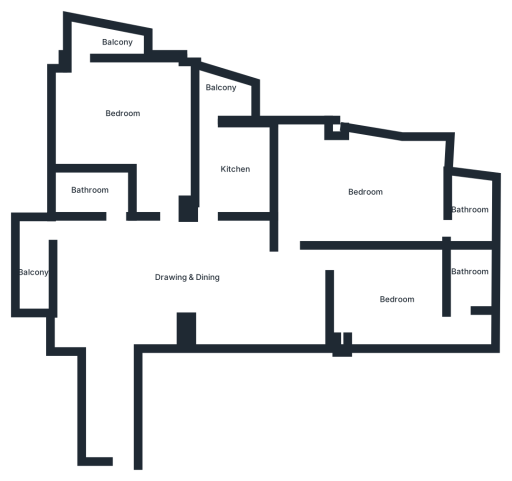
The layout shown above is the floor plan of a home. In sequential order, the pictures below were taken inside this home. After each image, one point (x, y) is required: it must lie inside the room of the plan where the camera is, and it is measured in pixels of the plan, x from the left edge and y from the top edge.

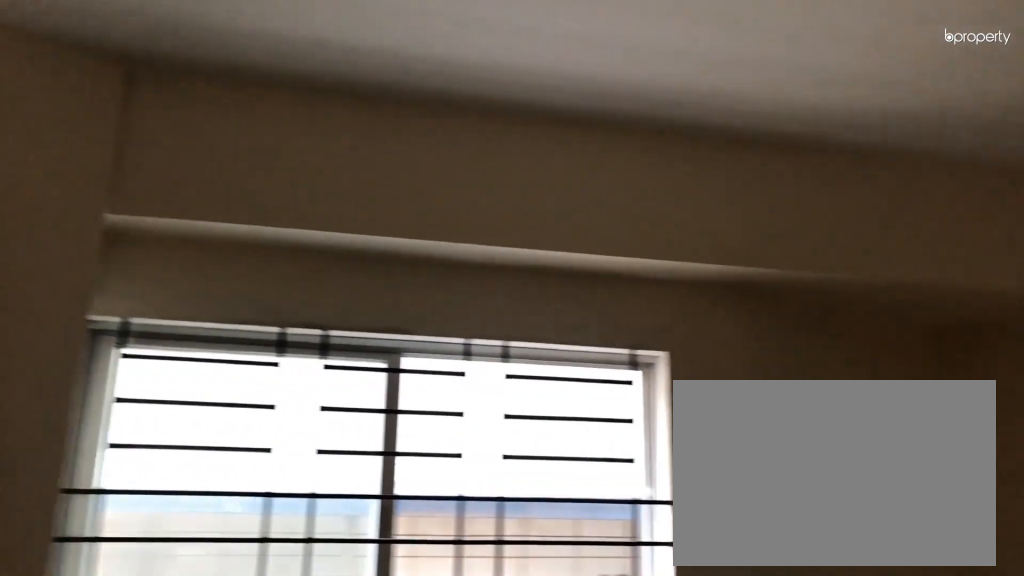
(359, 195)
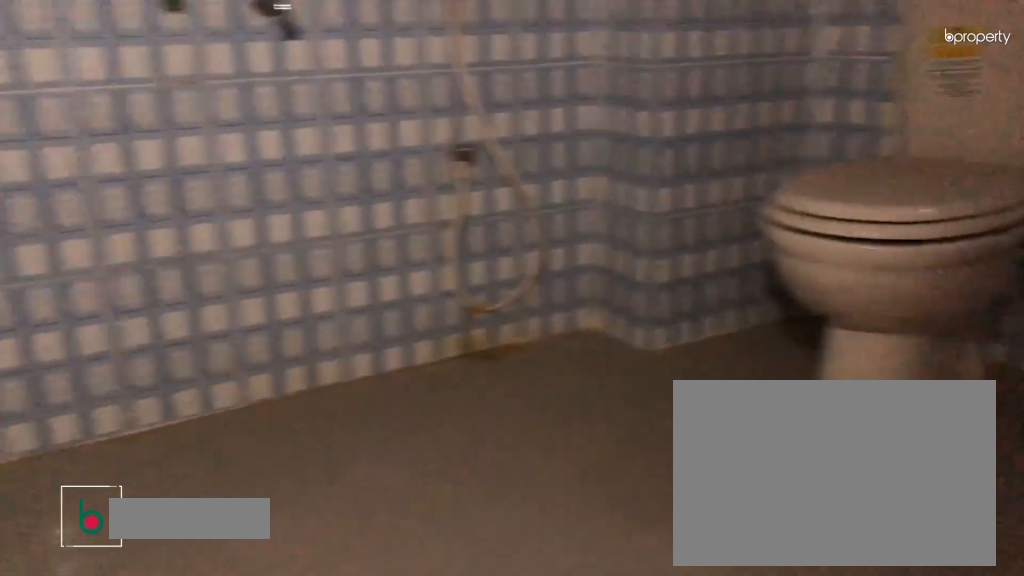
(471, 209)
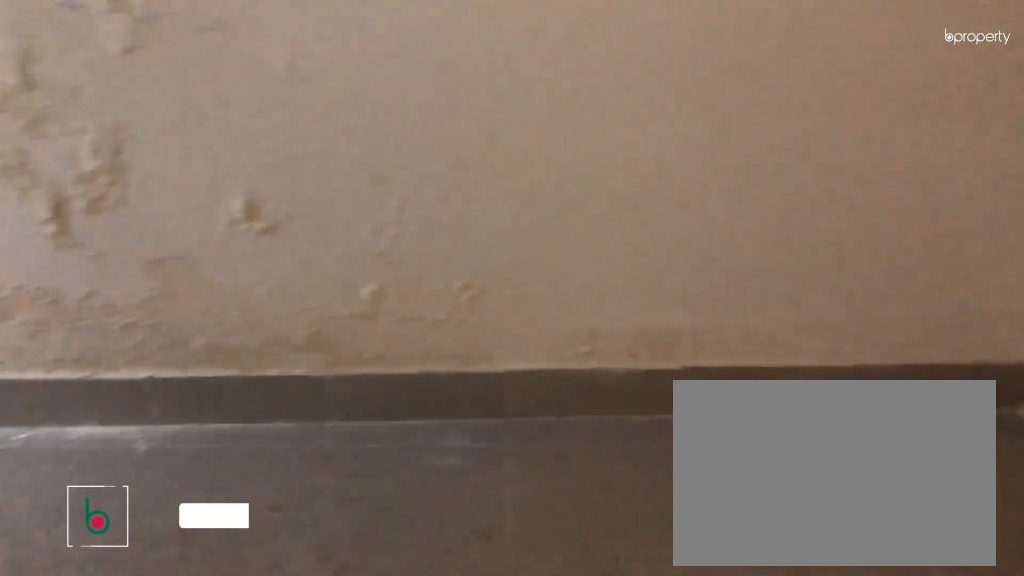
(397, 302)
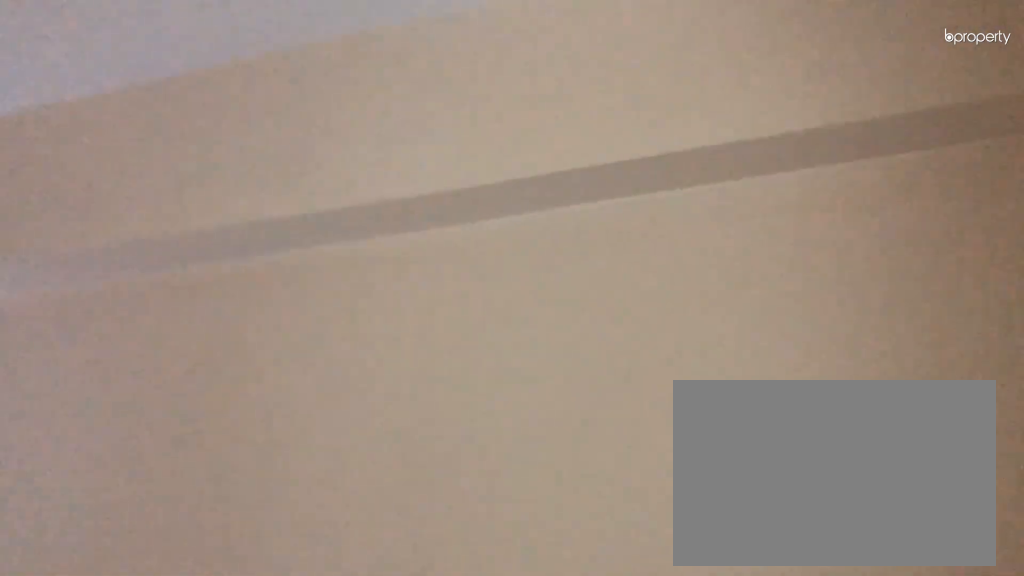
(397, 302)
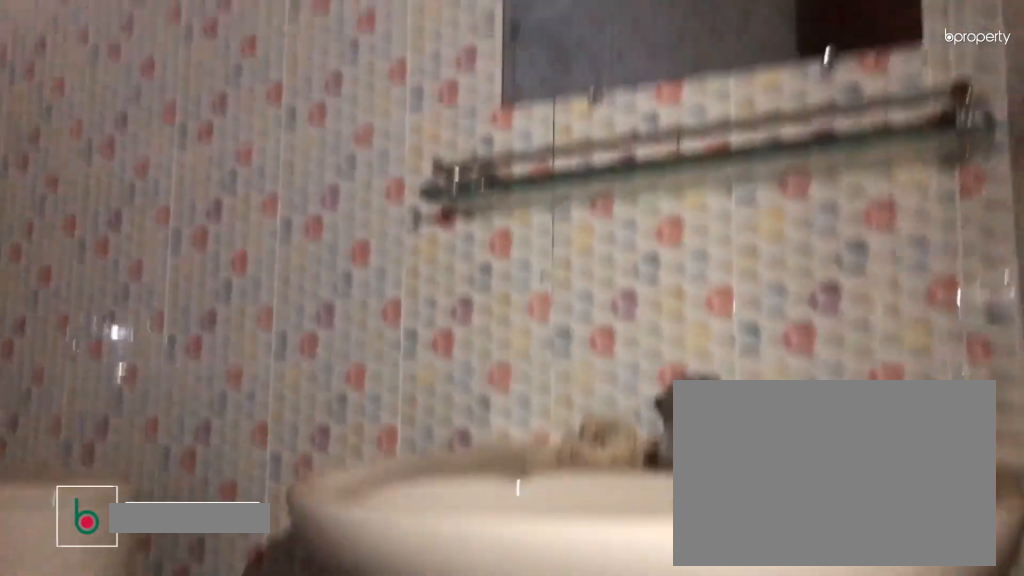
(468, 276)
